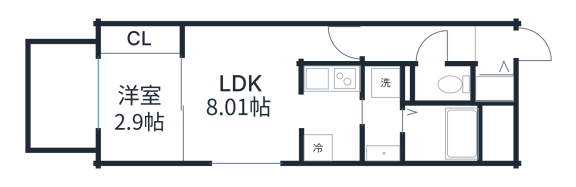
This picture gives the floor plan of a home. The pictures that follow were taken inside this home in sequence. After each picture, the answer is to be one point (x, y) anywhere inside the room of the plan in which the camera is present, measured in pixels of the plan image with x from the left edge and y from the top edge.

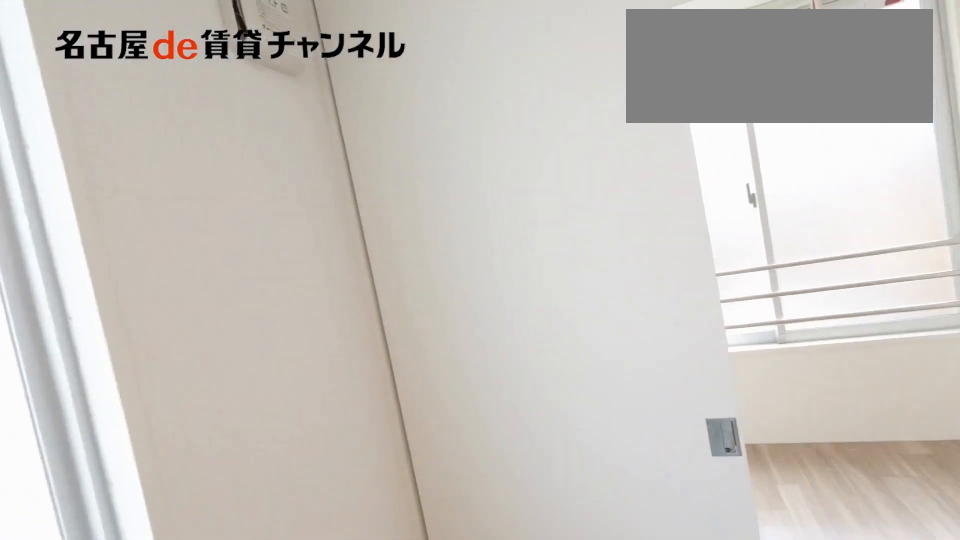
(250, 86)
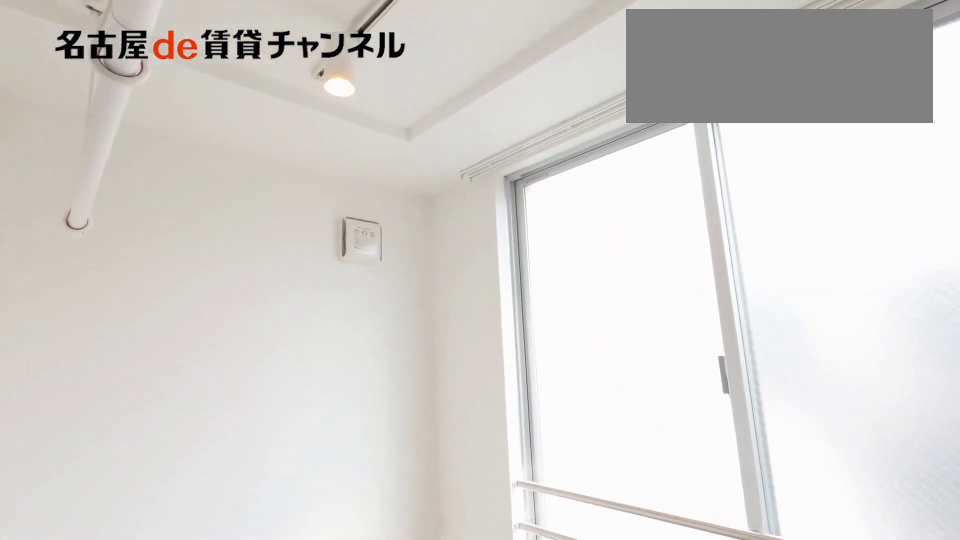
(139, 108)
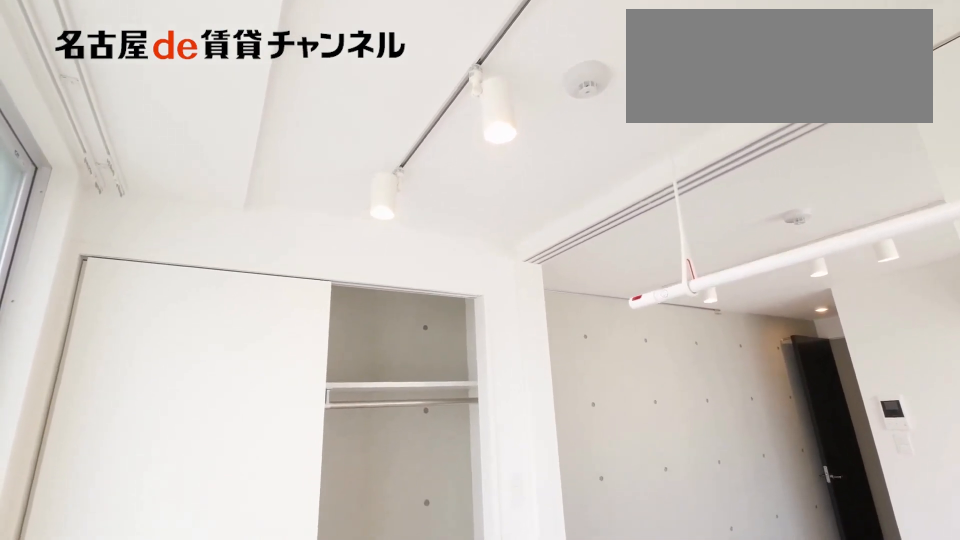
(139, 108)
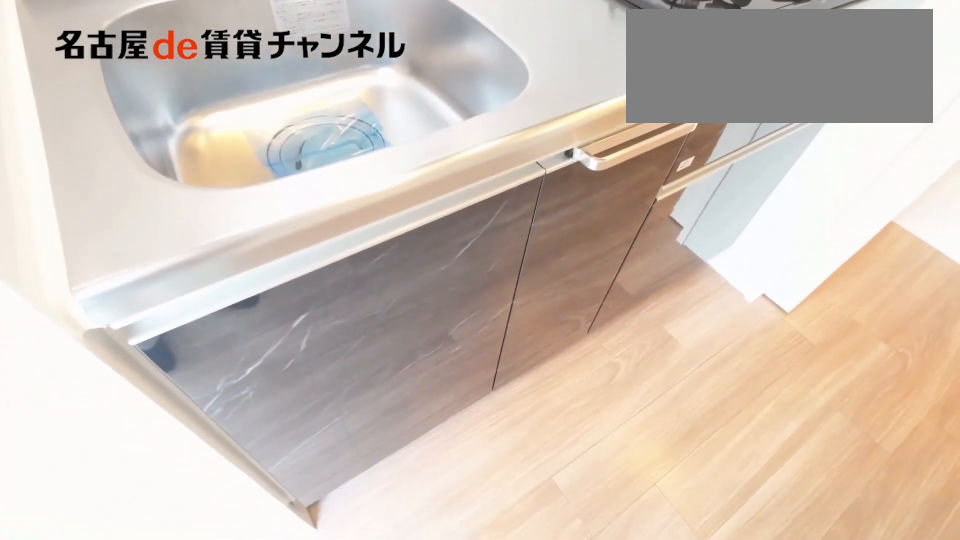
(331, 114)
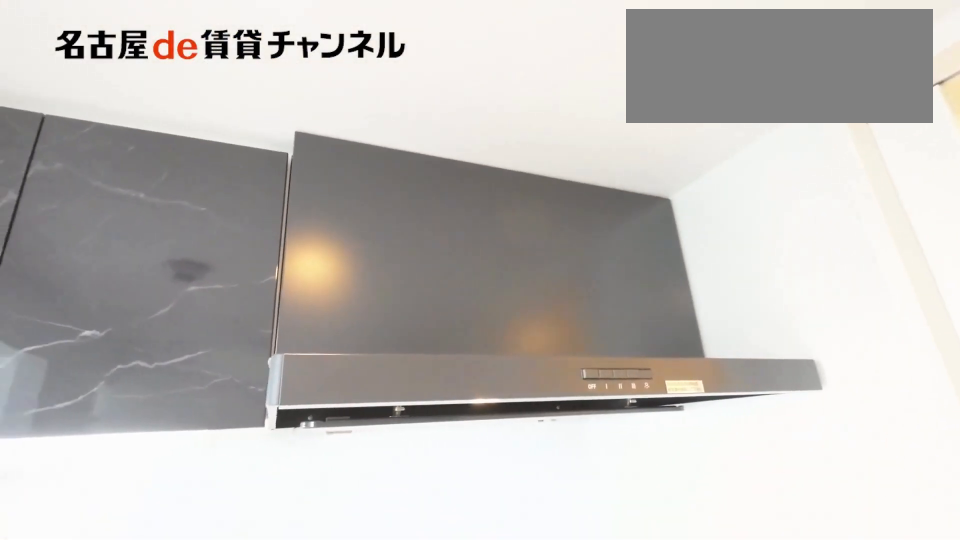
(331, 114)
